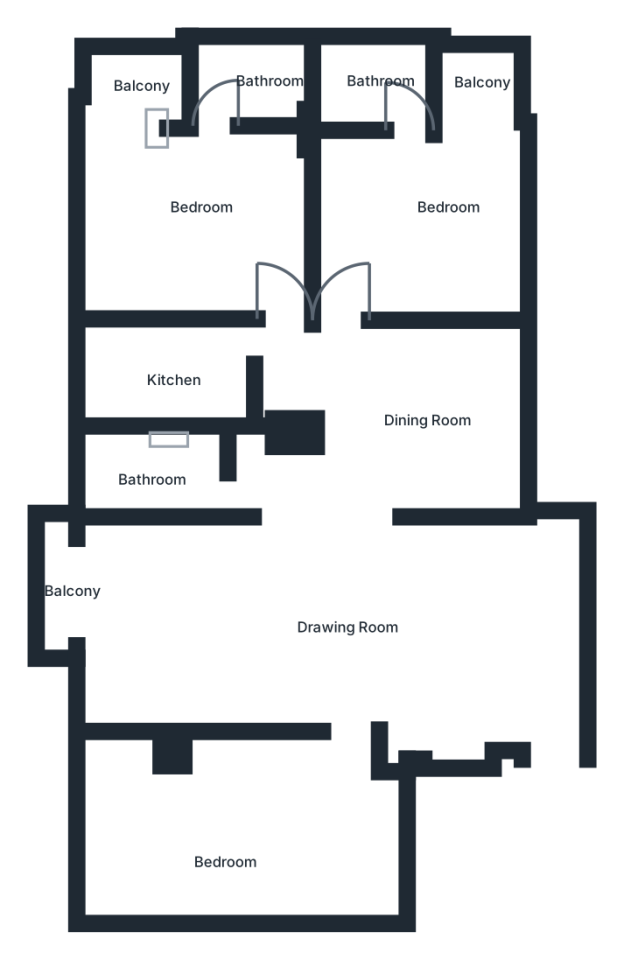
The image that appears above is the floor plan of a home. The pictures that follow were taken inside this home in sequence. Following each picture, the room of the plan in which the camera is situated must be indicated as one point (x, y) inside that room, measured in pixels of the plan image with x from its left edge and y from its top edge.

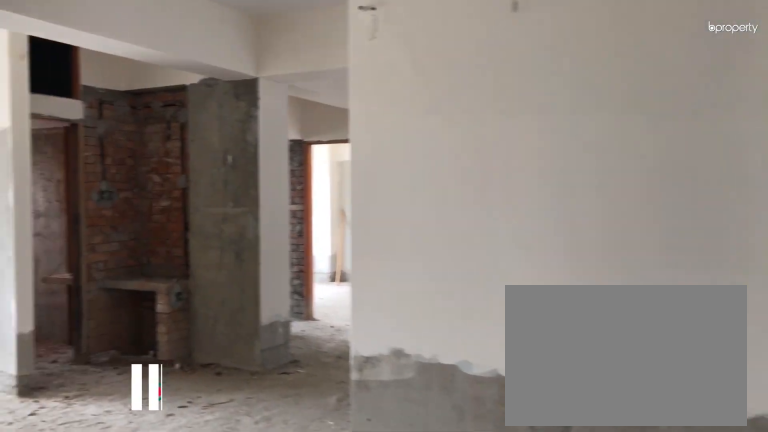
(321, 623)
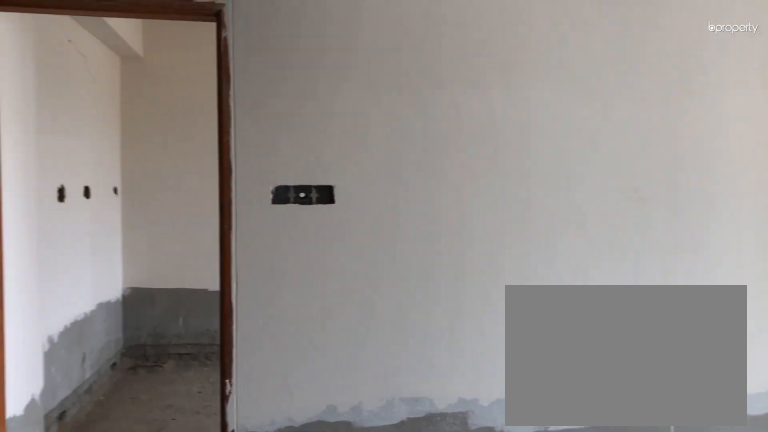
(276, 617)
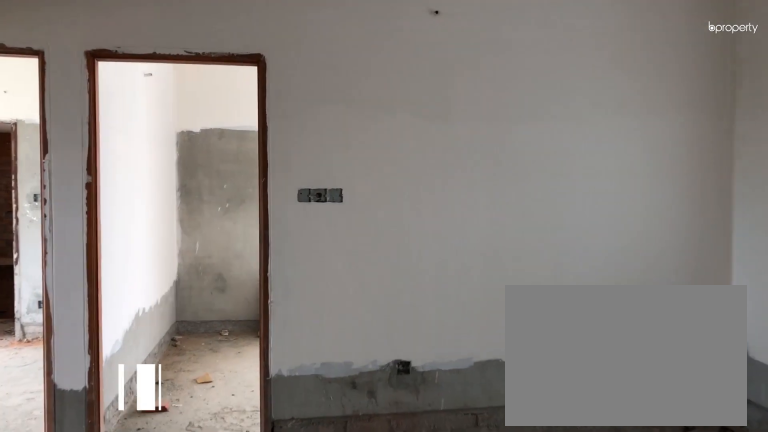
(417, 415)
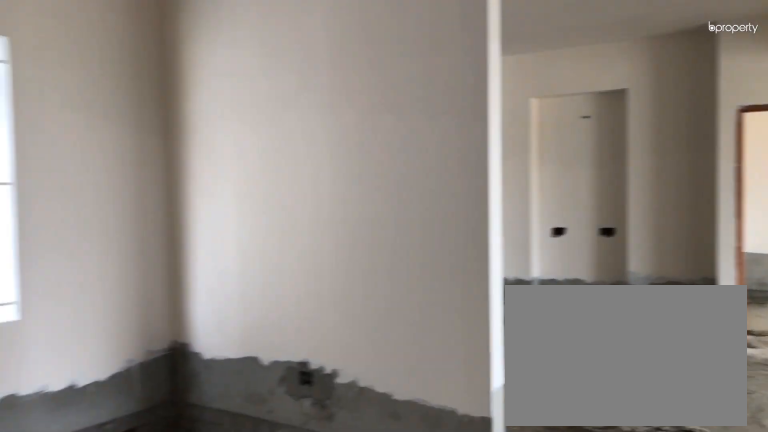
(415, 416)
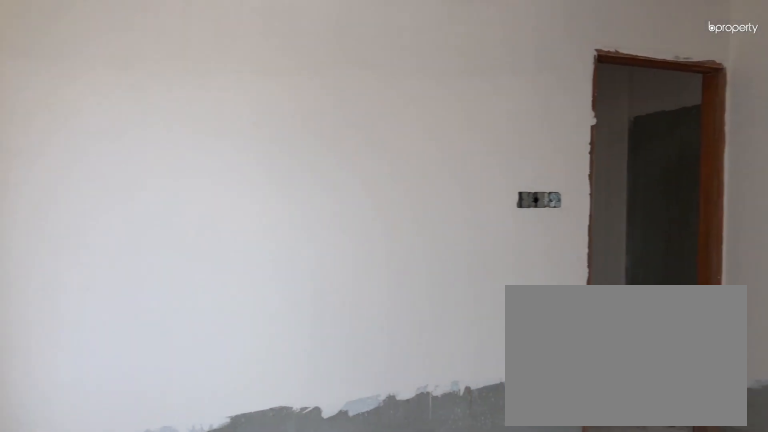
(405, 199)
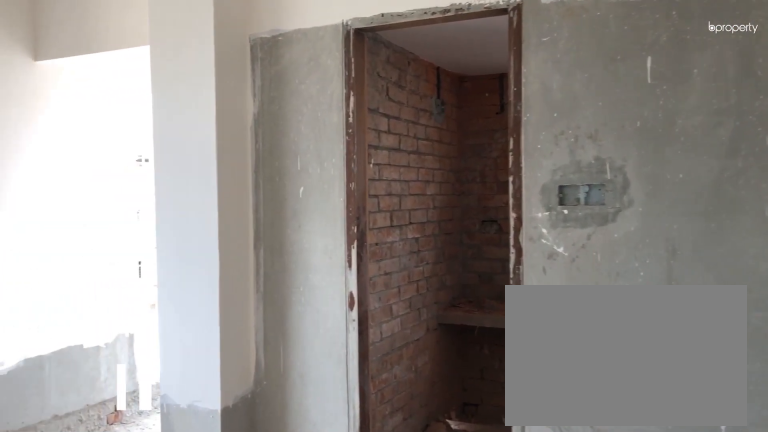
(203, 206)
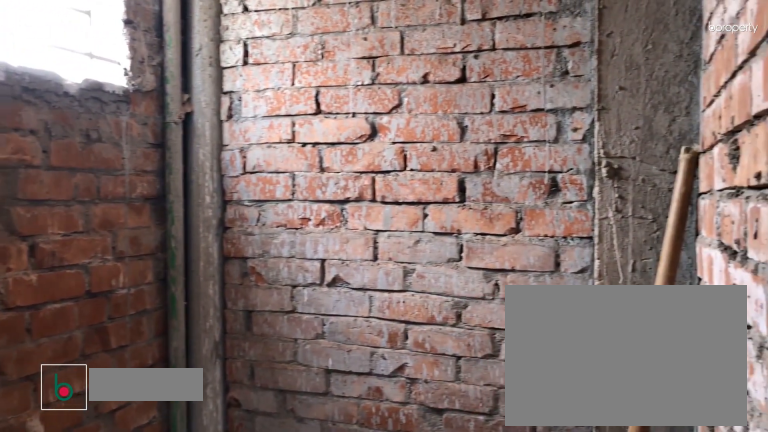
(233, 79)
